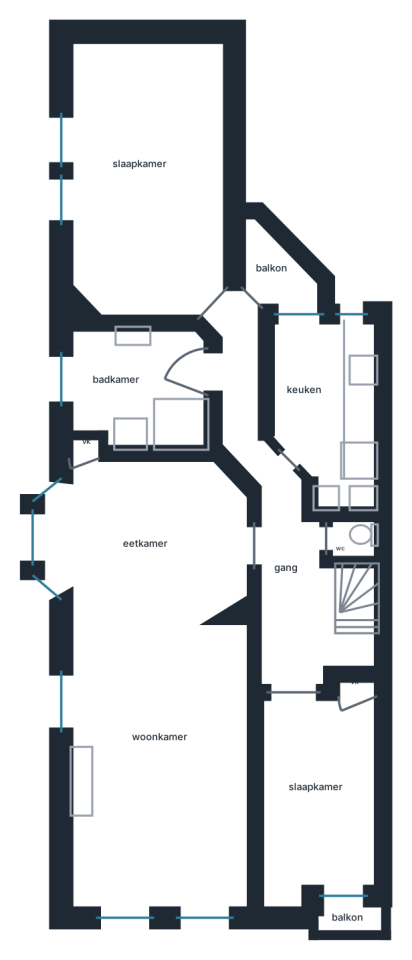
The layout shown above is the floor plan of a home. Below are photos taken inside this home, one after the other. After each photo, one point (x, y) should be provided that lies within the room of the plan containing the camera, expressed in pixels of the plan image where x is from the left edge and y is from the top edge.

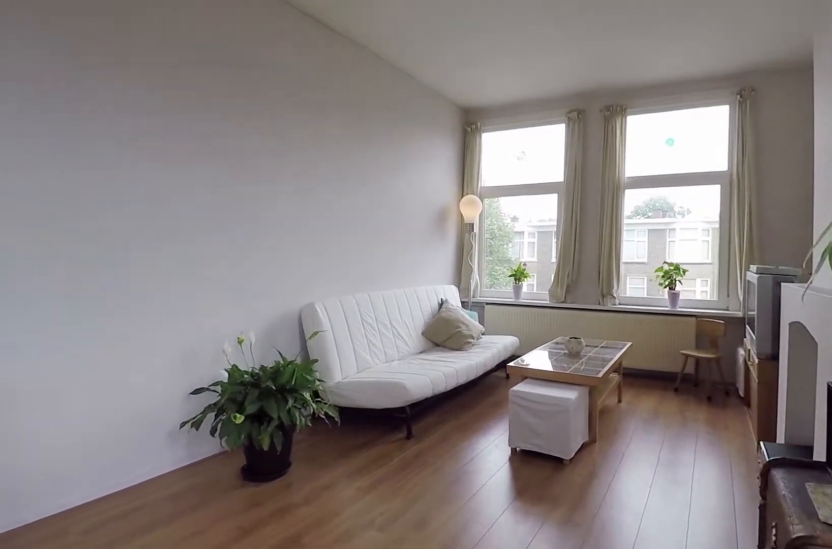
(158, 683)
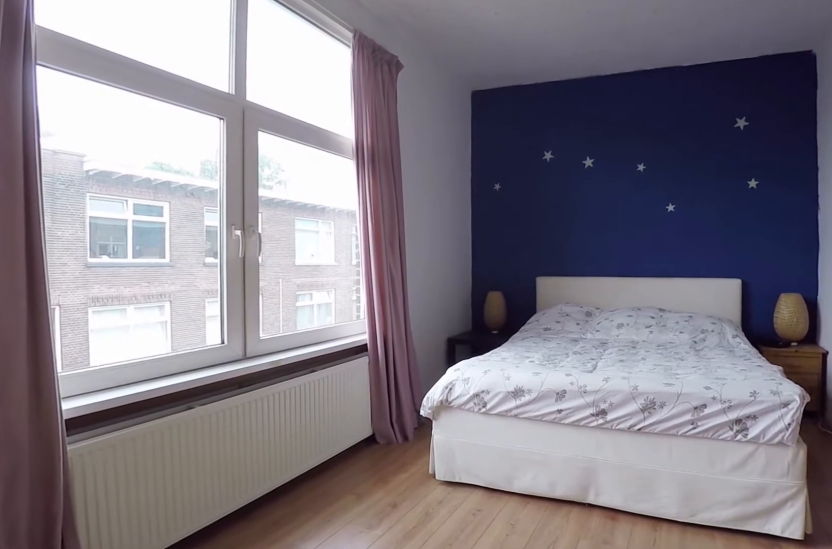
(147, 175)
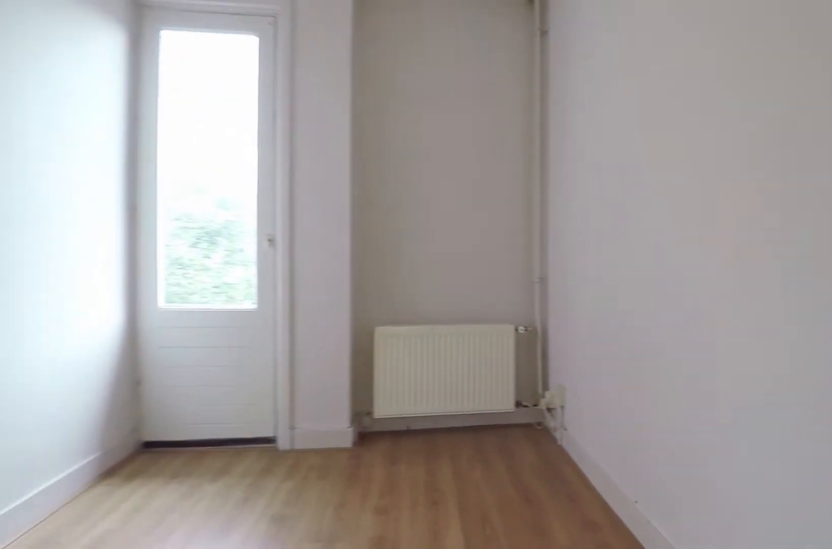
(317, 797)
